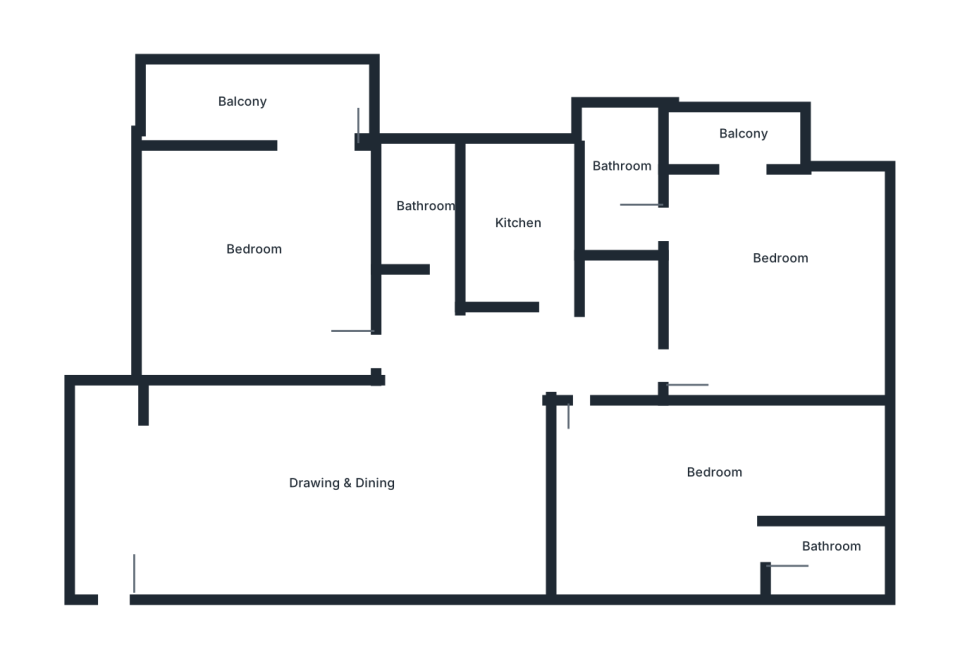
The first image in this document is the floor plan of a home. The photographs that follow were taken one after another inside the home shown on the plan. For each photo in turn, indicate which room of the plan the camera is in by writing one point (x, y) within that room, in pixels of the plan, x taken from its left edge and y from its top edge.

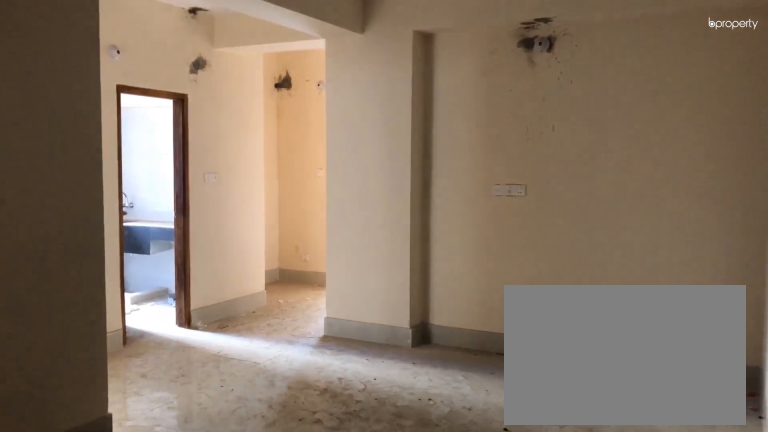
(112, 585)
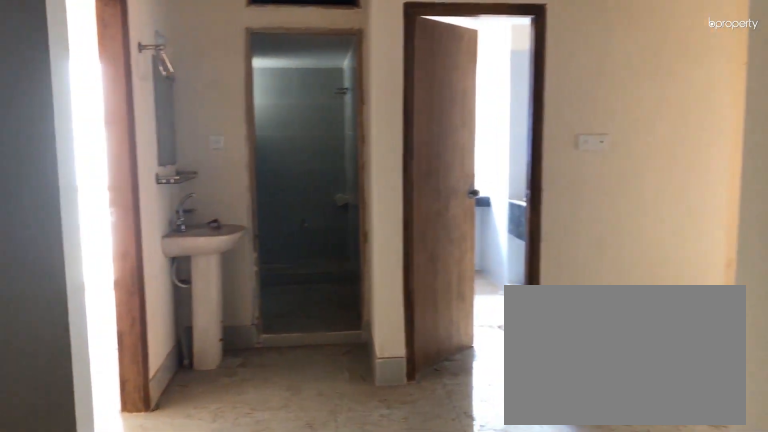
(309, 477)
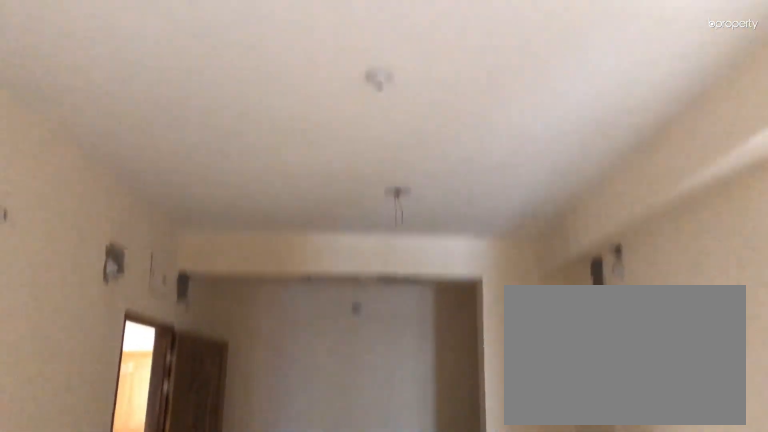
(310, 477)
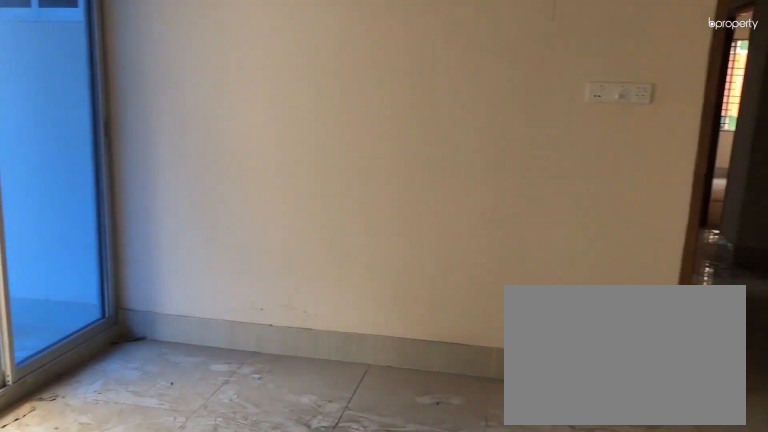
(259, 257)
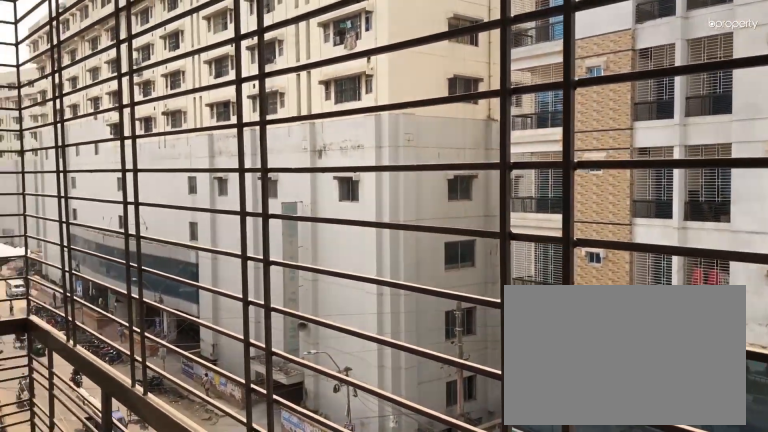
(255, 103)
